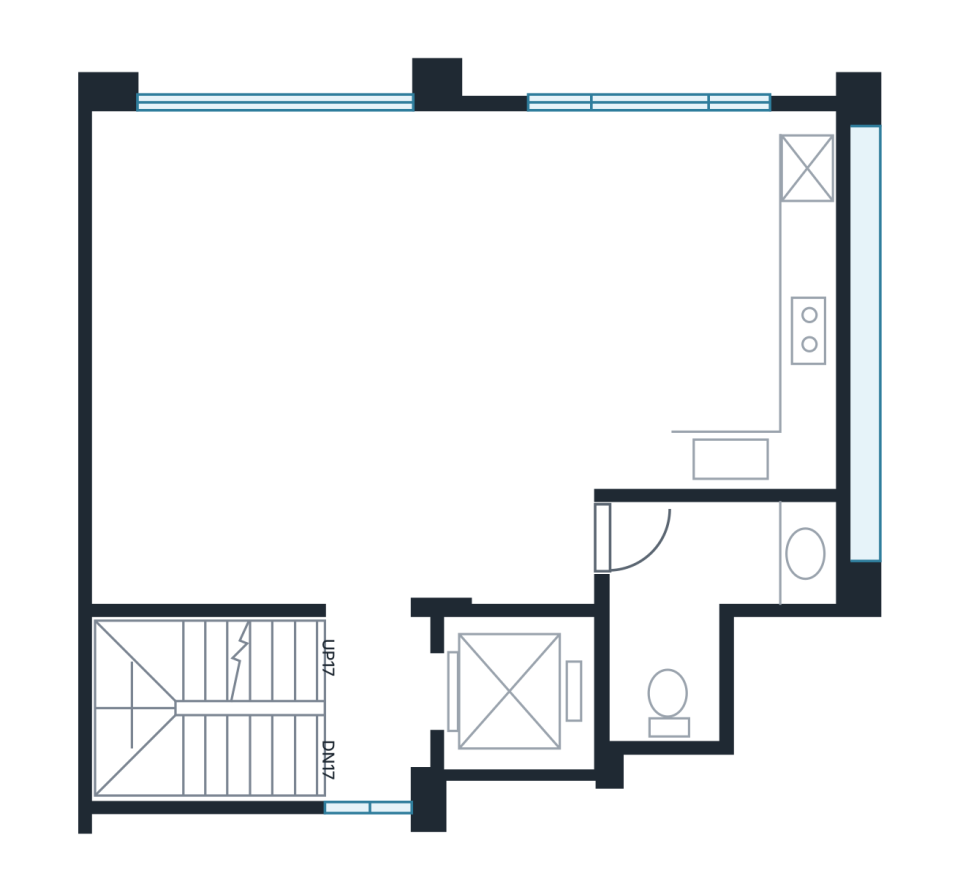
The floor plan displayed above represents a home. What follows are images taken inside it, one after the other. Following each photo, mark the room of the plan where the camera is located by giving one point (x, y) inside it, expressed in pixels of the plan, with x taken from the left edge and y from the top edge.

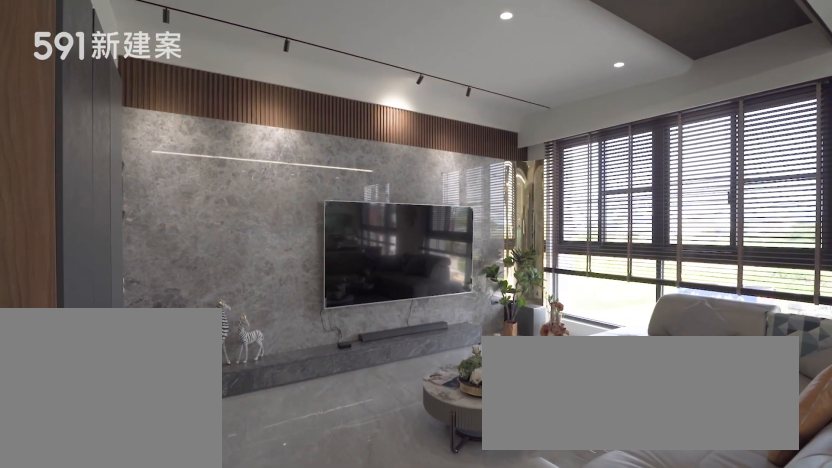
(341, 359)
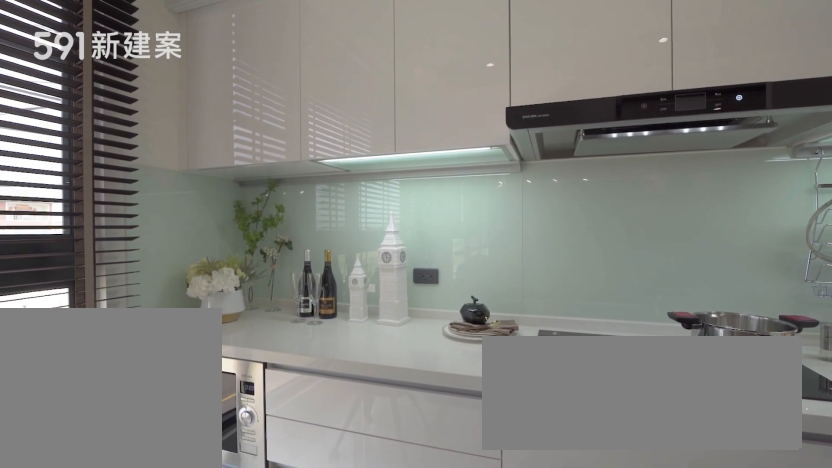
(713, 299)
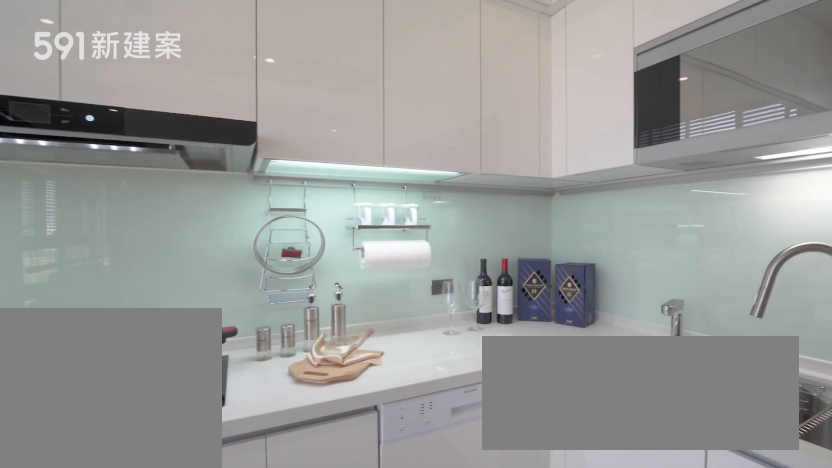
(713, 299)
